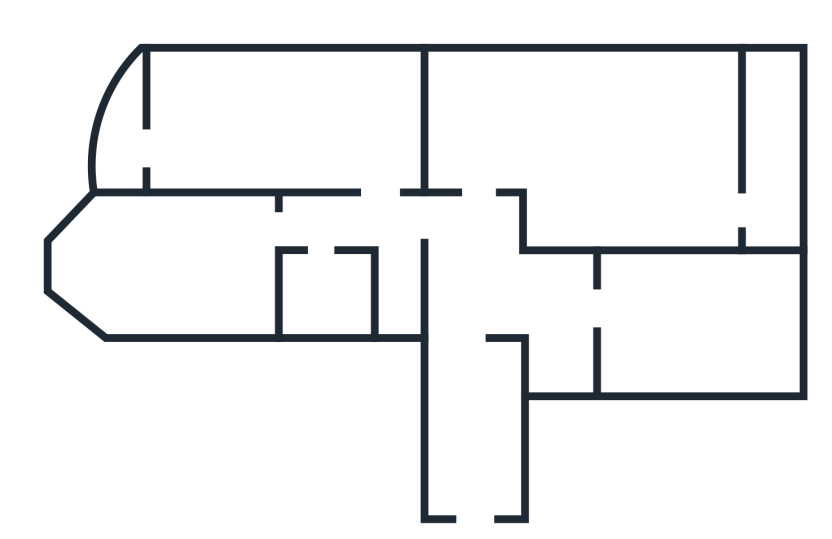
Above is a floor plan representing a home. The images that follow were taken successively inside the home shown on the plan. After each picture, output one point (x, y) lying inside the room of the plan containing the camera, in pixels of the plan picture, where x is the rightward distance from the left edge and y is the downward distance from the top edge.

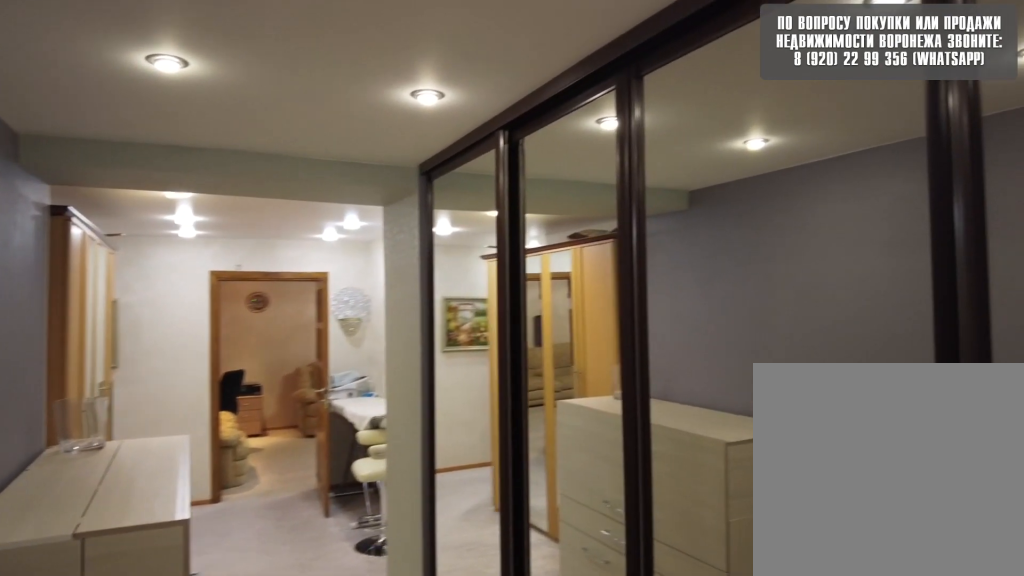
(480, 494)
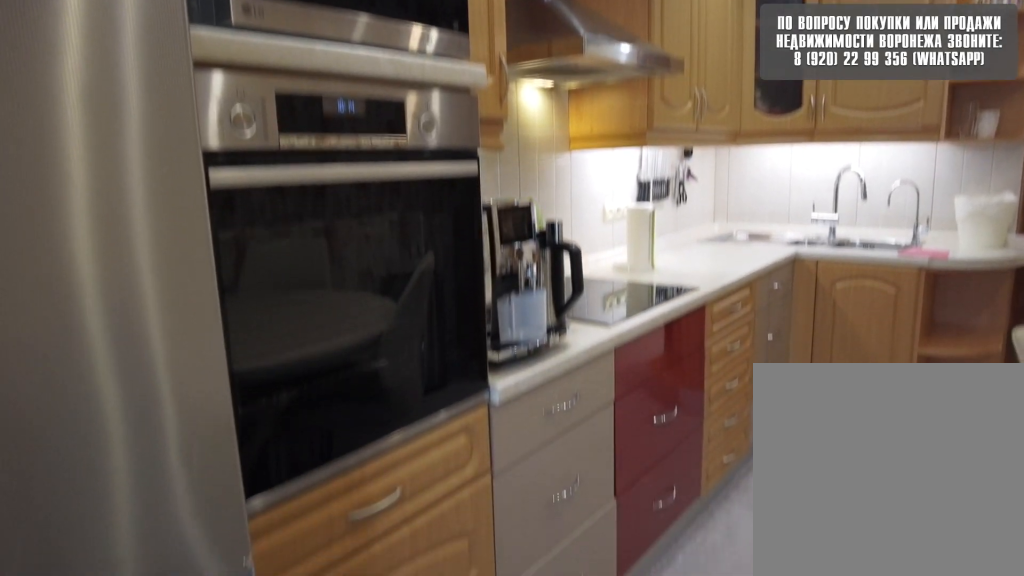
(666, 324)
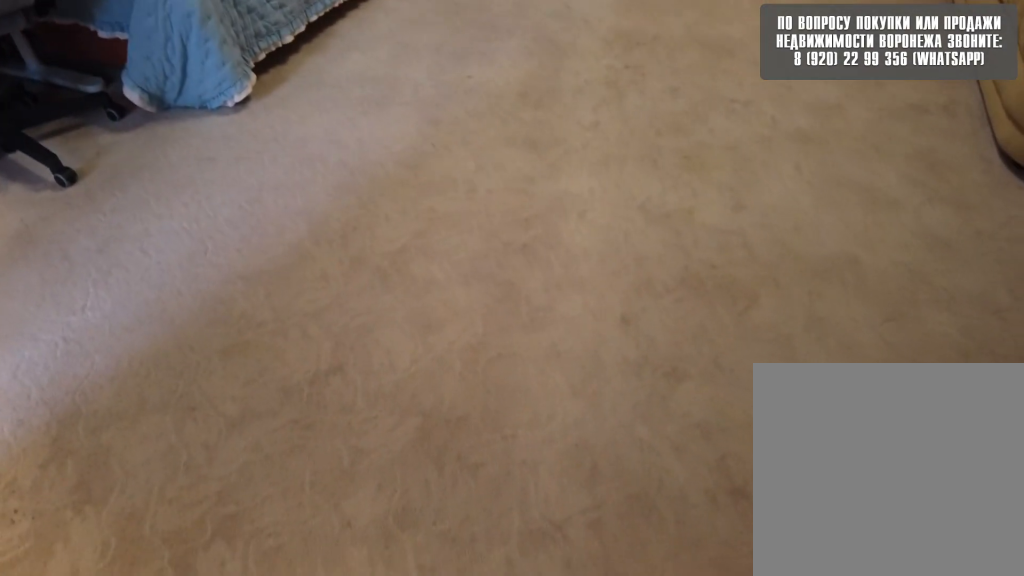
(656, 197)
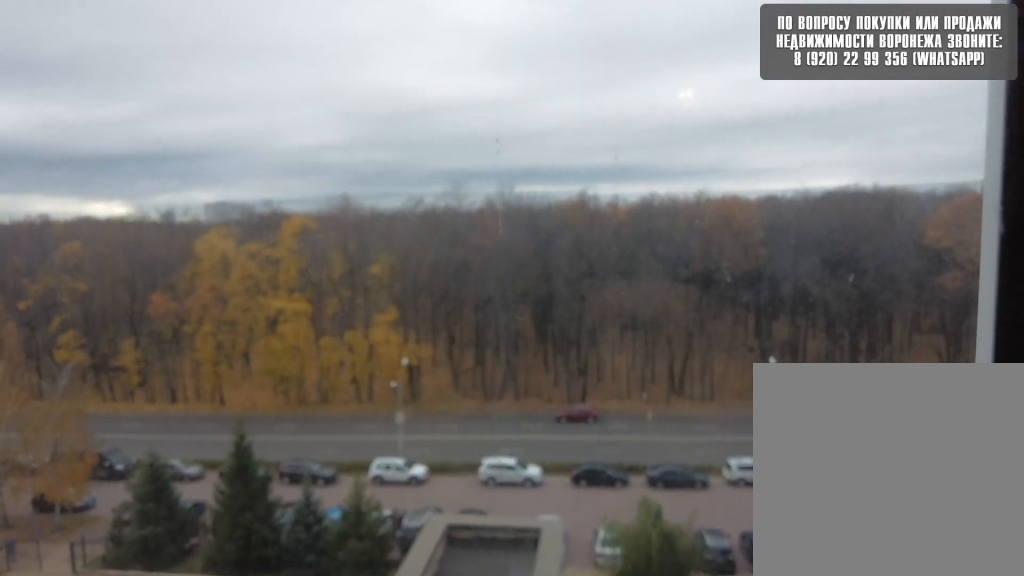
(129, 138)
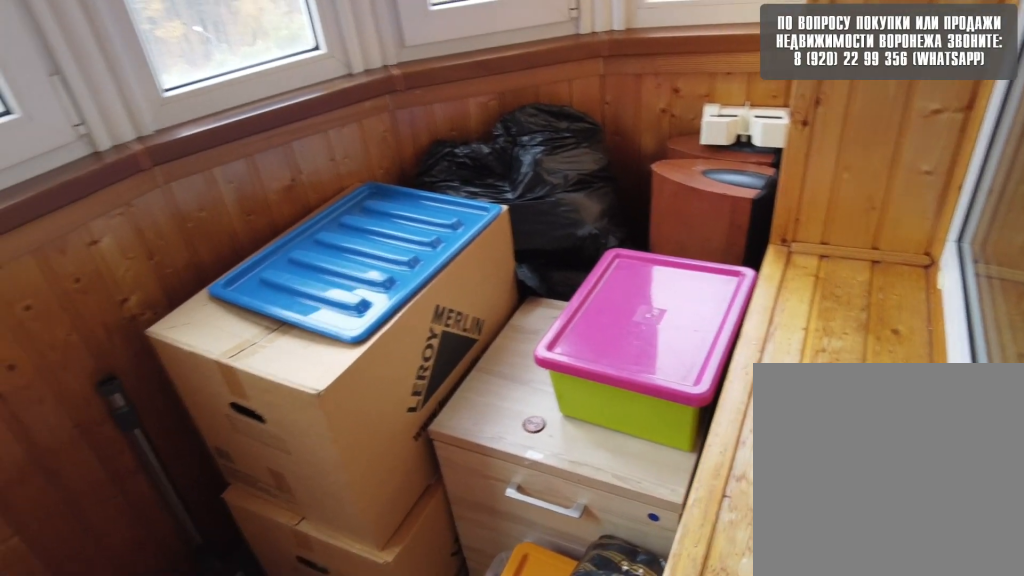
(129, 138)
